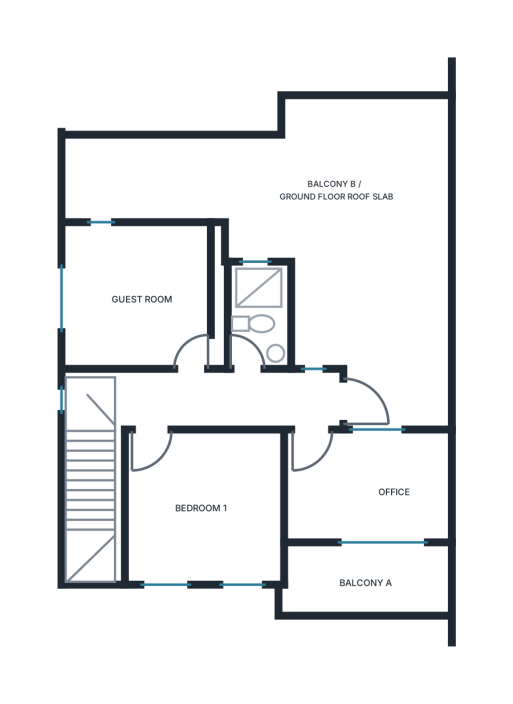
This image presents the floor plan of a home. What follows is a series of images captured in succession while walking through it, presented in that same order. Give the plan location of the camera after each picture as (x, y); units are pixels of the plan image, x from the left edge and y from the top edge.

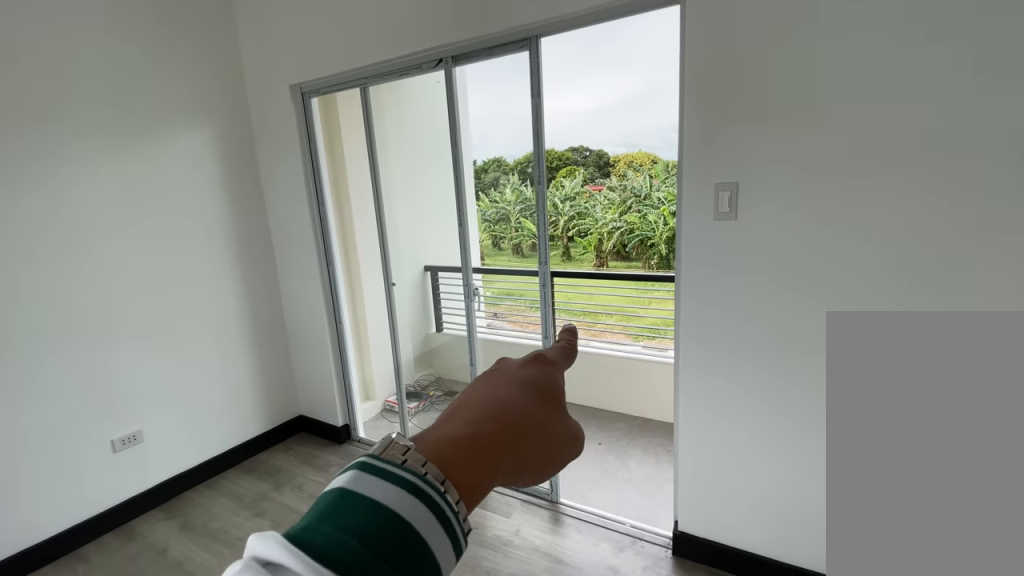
(431, 483)
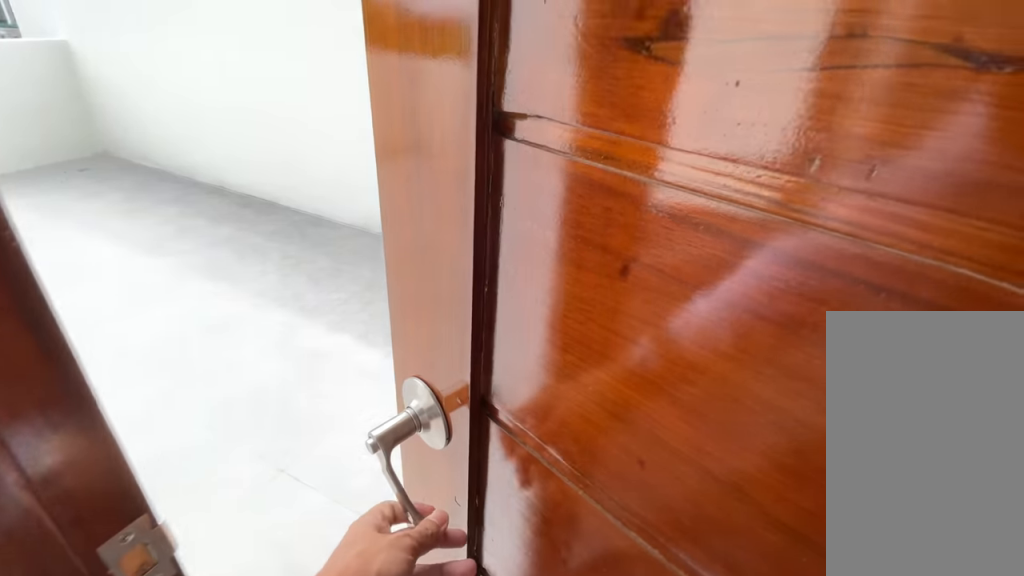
(410, 360)
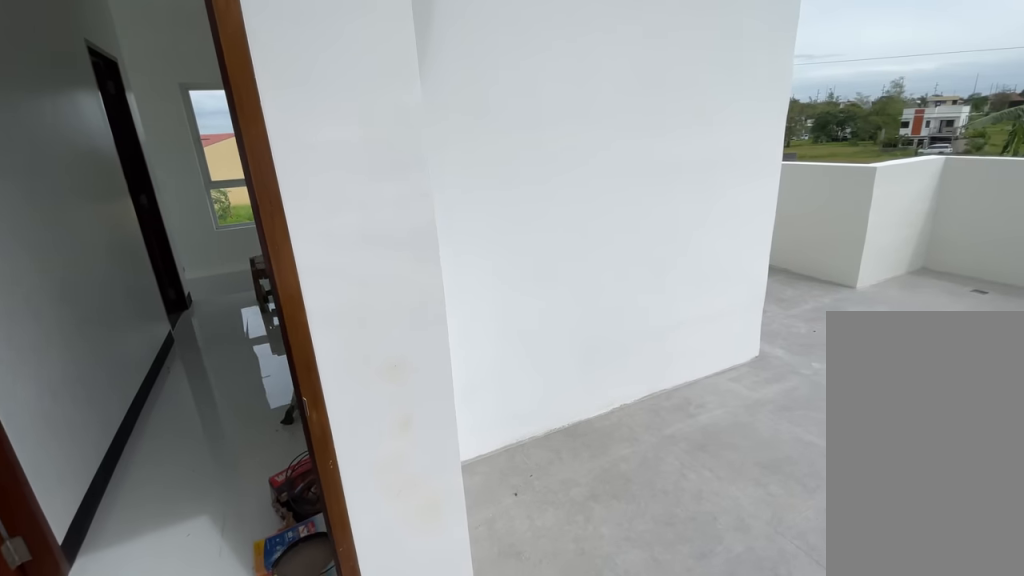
(410, 359)
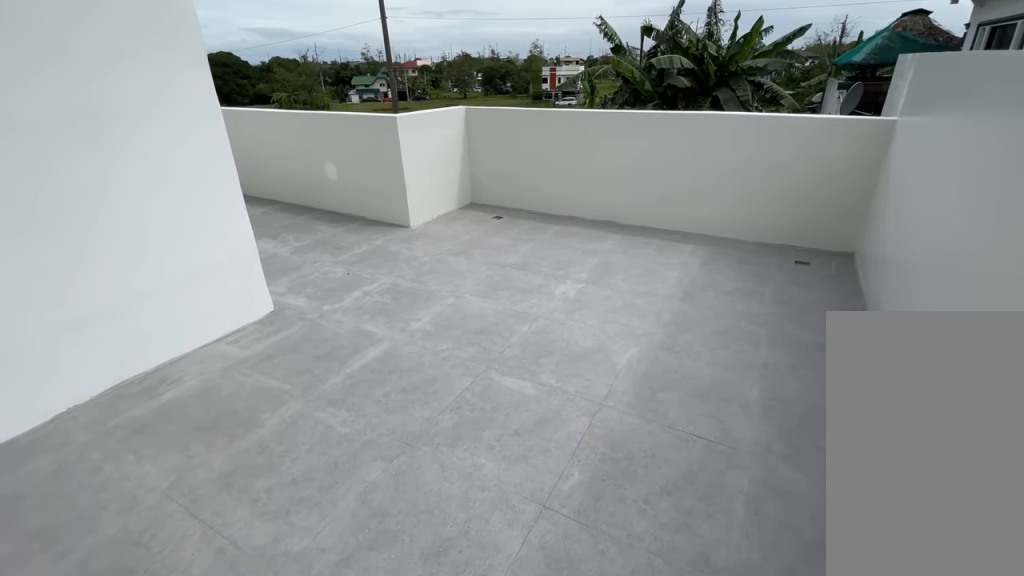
(410, 346)
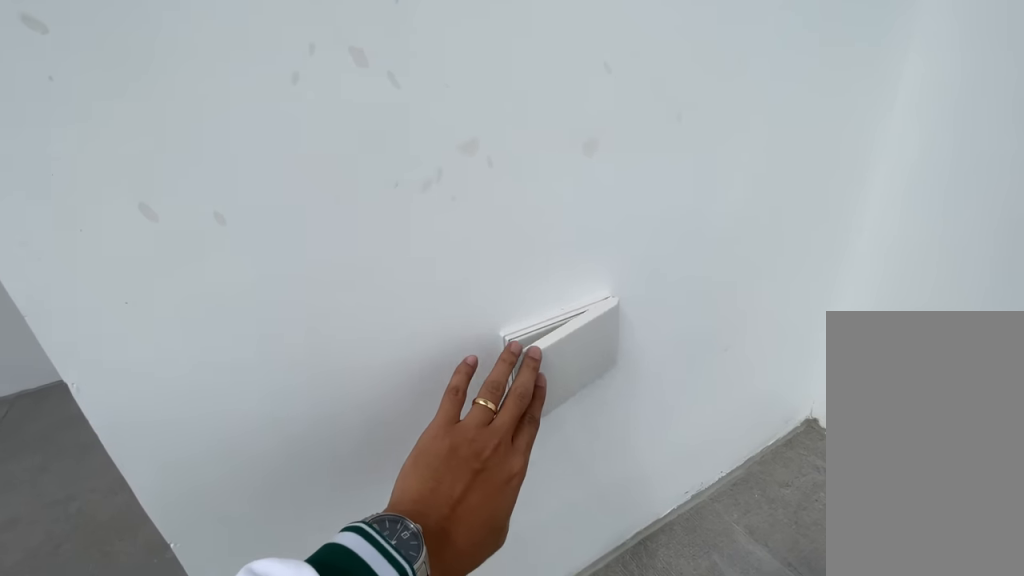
(339, 336)
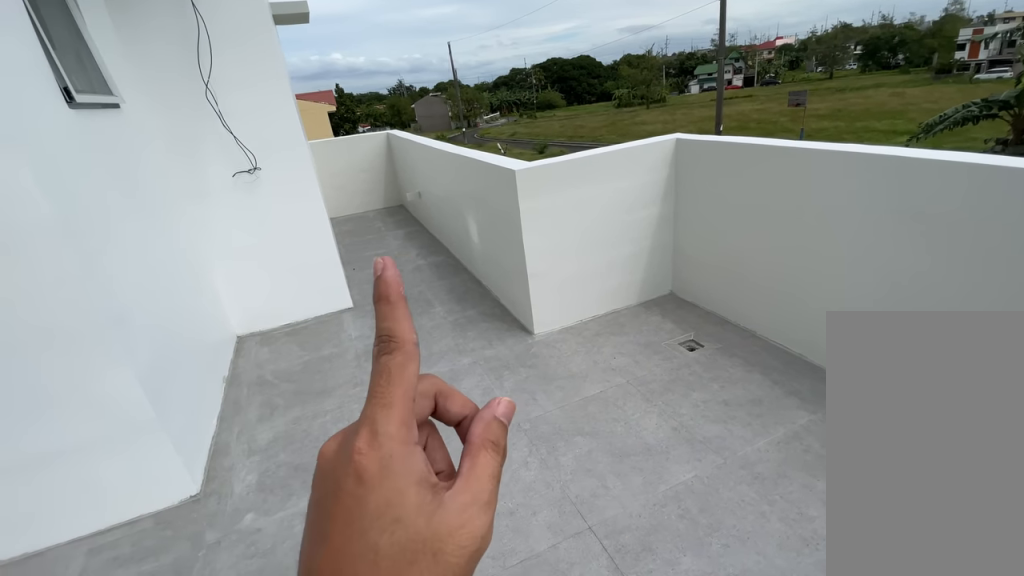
(362, 222)
